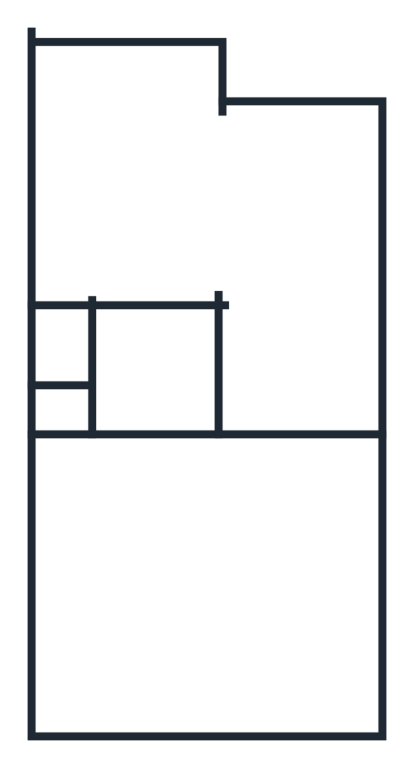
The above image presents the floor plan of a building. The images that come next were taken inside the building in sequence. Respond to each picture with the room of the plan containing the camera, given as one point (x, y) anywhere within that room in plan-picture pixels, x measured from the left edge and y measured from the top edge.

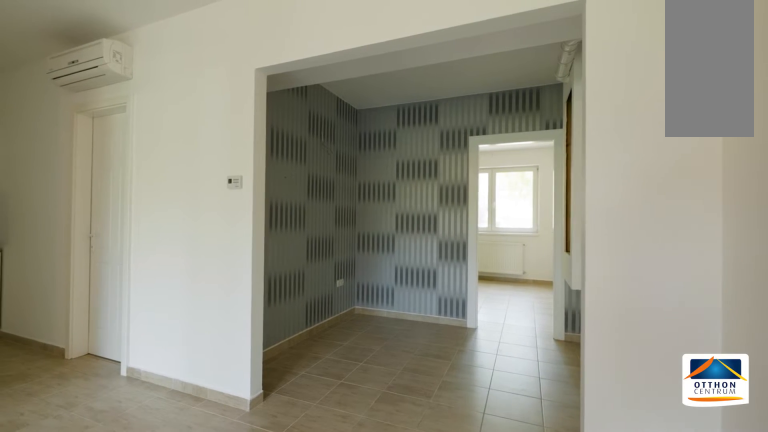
(300, 378)
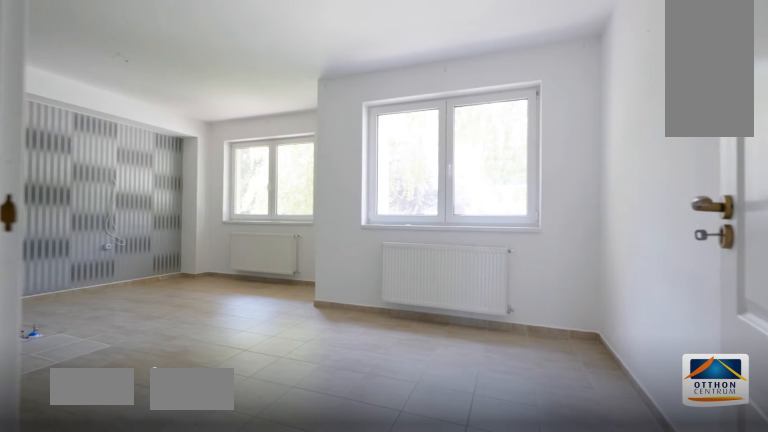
(180, 191)
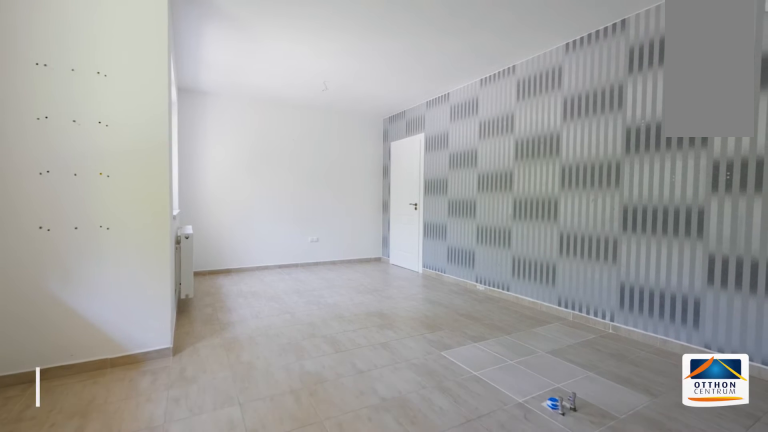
(180, 191)
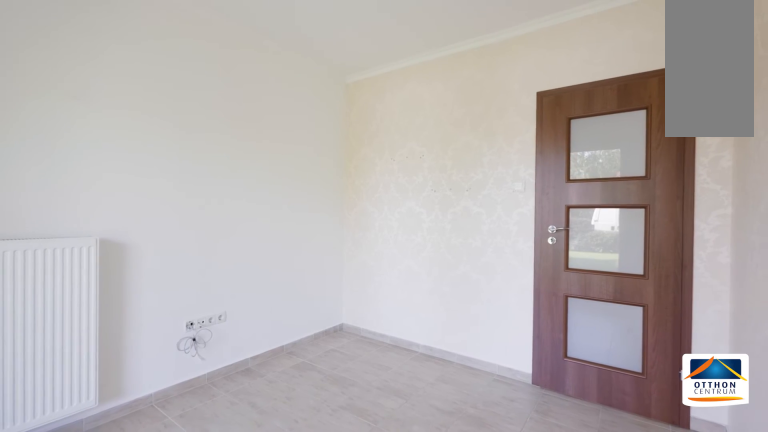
(135, 646)
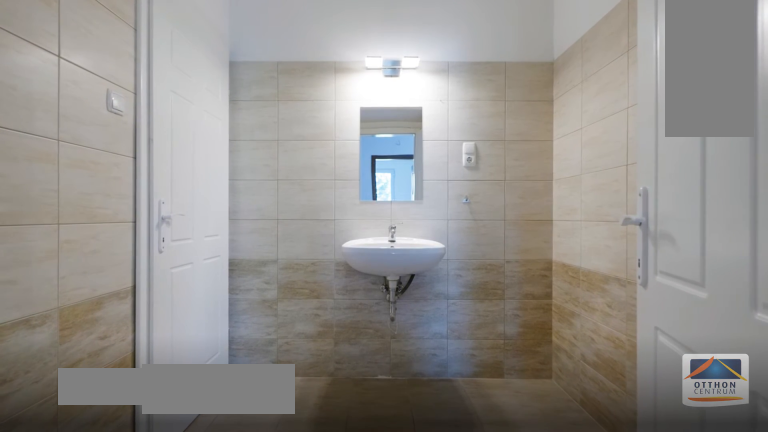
(153, 361)
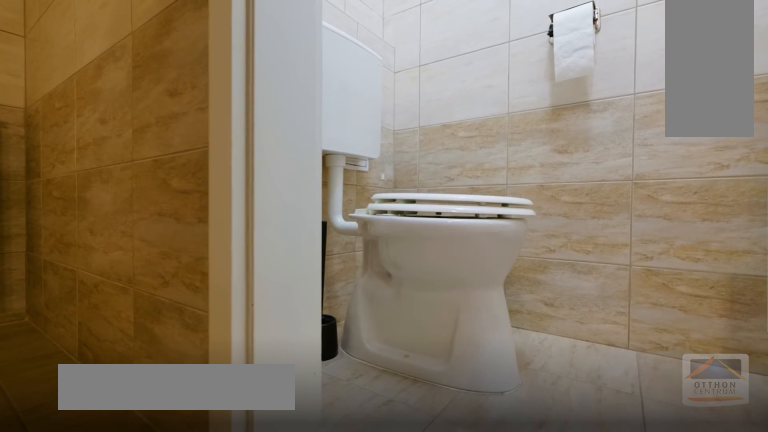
(152, 361)
